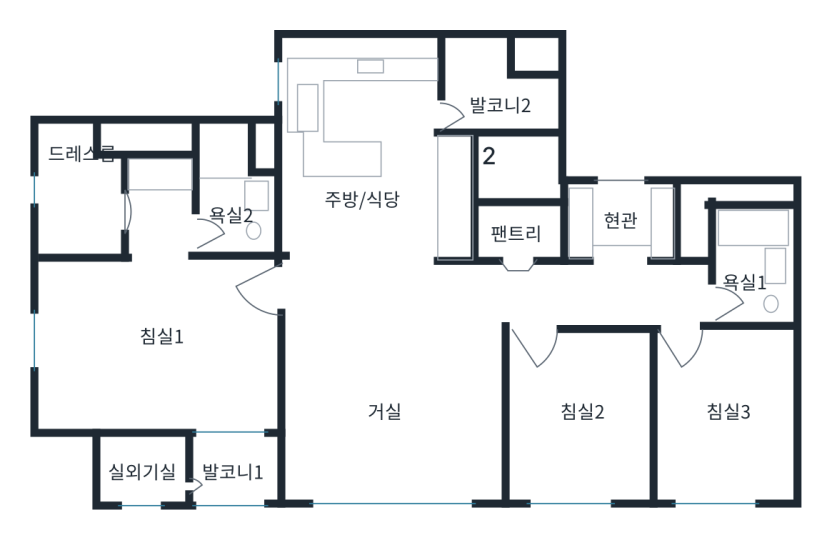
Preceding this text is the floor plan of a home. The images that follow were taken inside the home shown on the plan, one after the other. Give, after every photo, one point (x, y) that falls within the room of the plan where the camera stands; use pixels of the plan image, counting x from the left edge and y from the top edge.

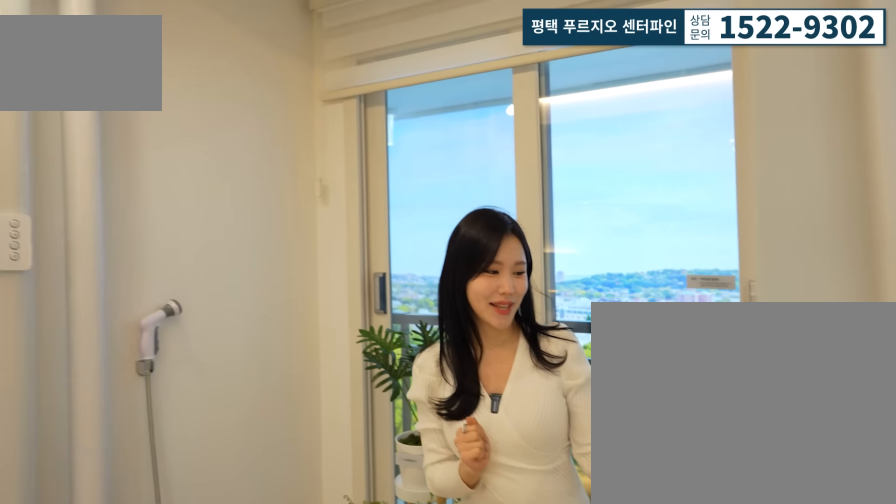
(228, 458)
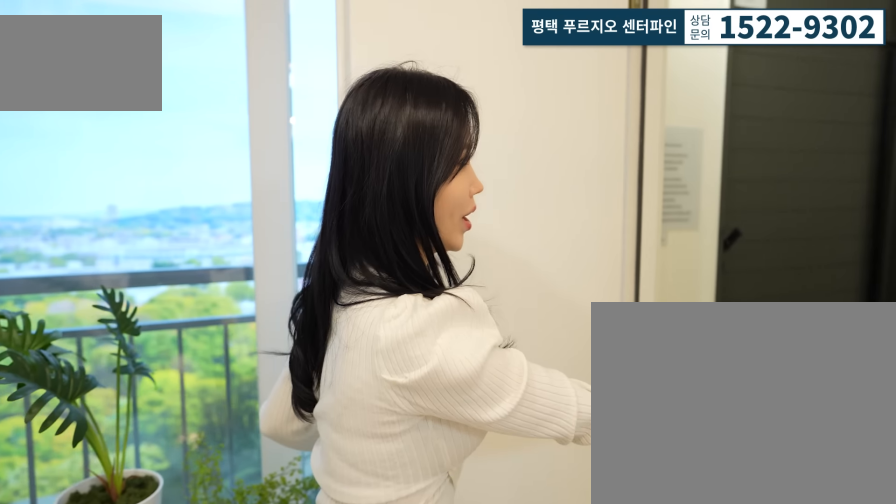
(227, 470)
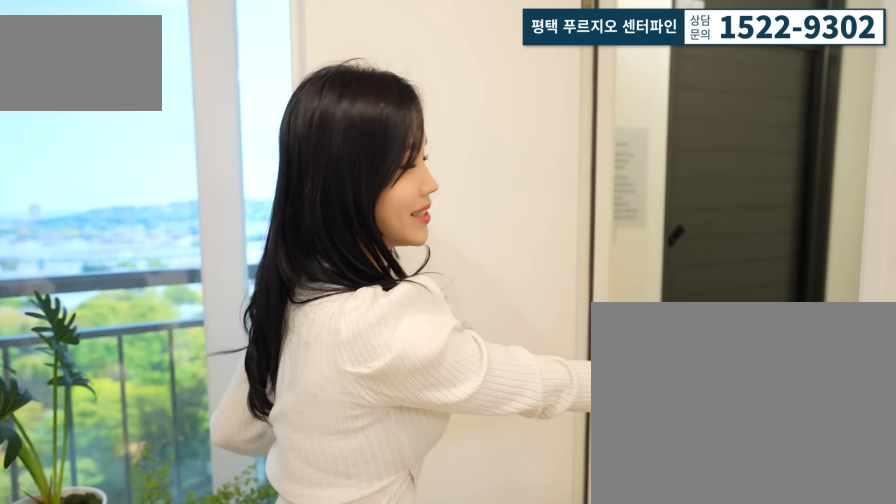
(228, 458)
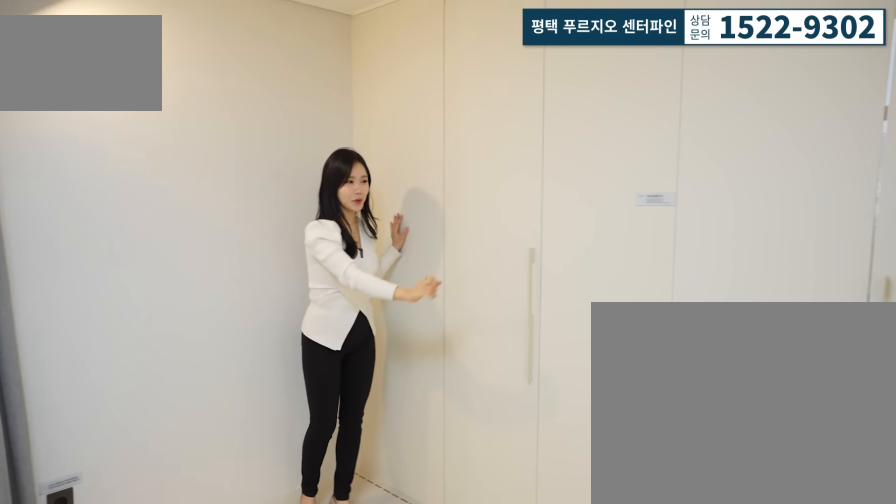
(100, 343)
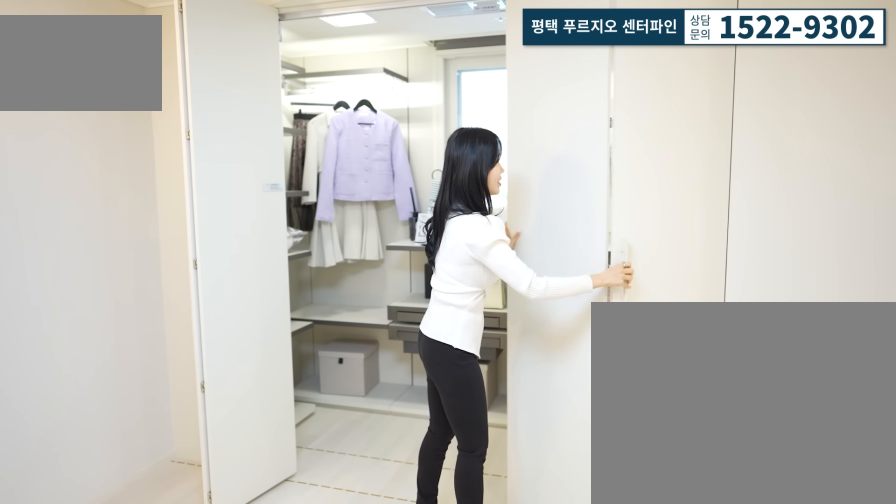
(100, 343)
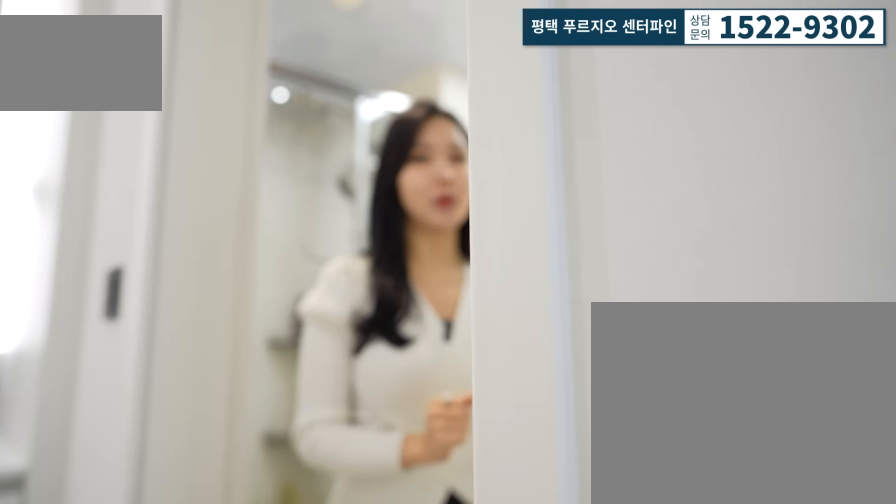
(228, 211)
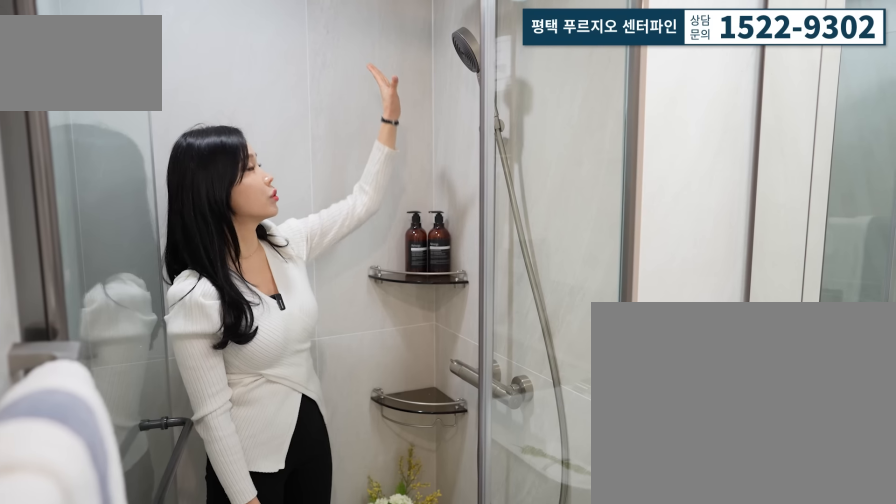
(228, 211)
